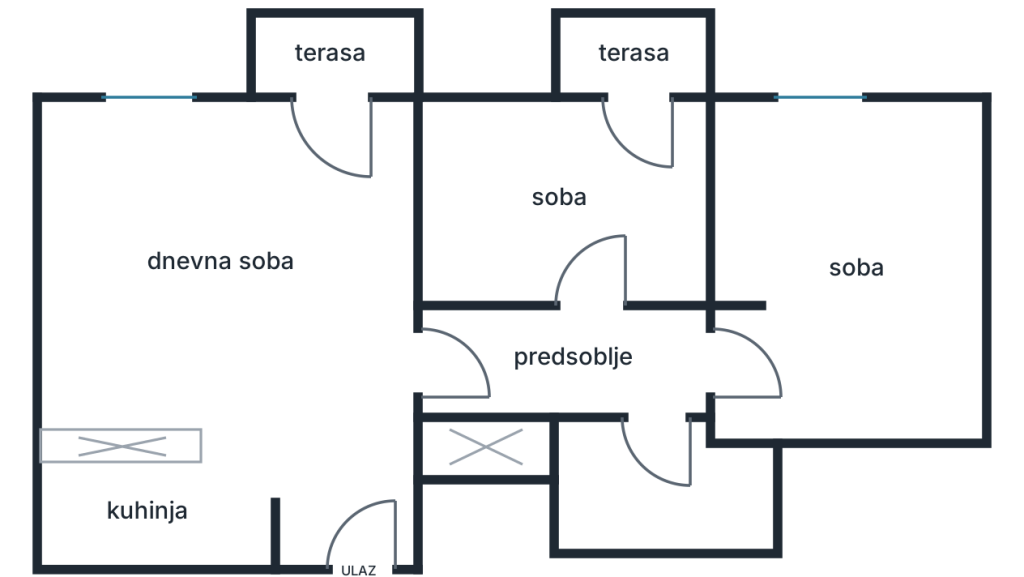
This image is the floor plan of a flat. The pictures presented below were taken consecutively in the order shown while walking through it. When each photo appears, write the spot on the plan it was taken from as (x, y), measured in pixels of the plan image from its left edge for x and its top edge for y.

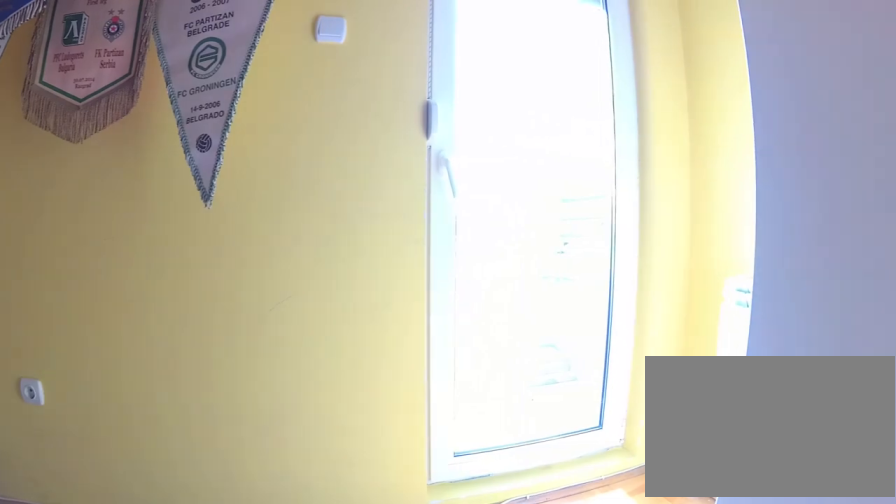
(557, 239)
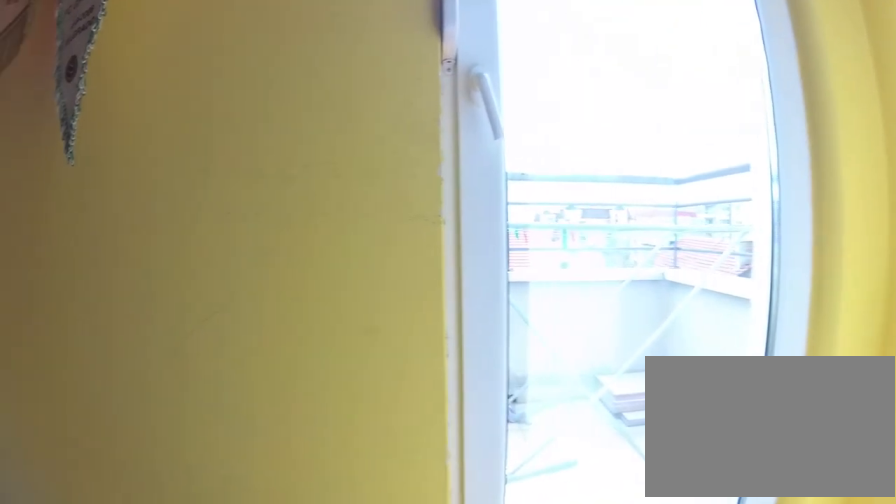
(602, 213)
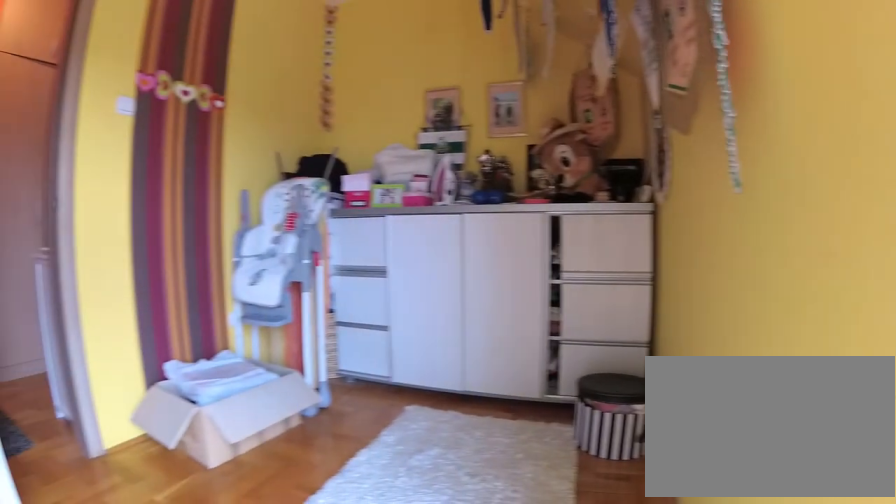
(646, 189)
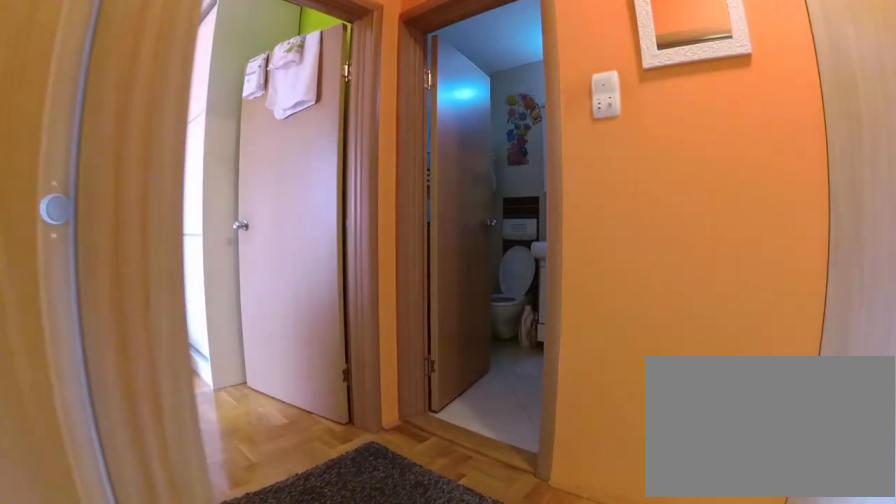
(595, 281)
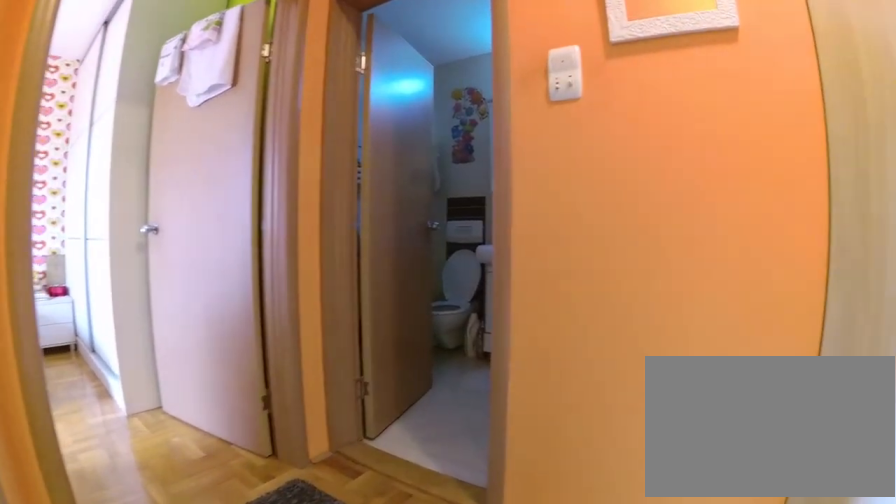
(595, 297)
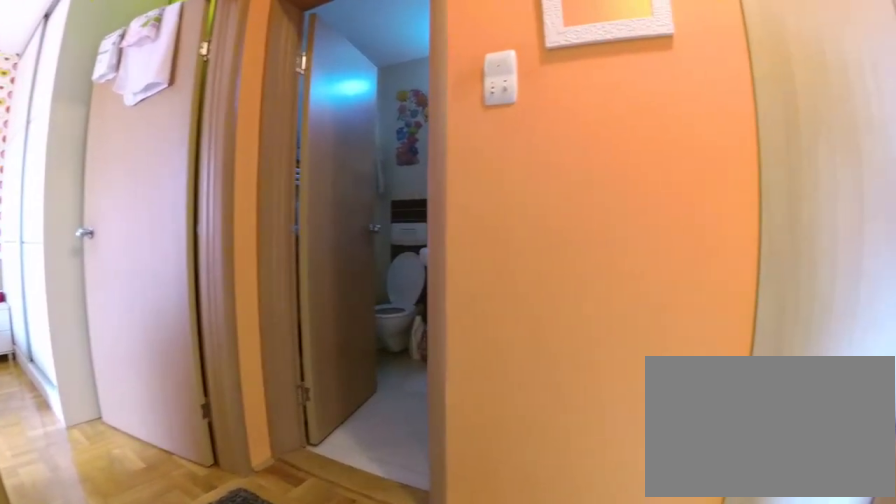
(597, 296)
